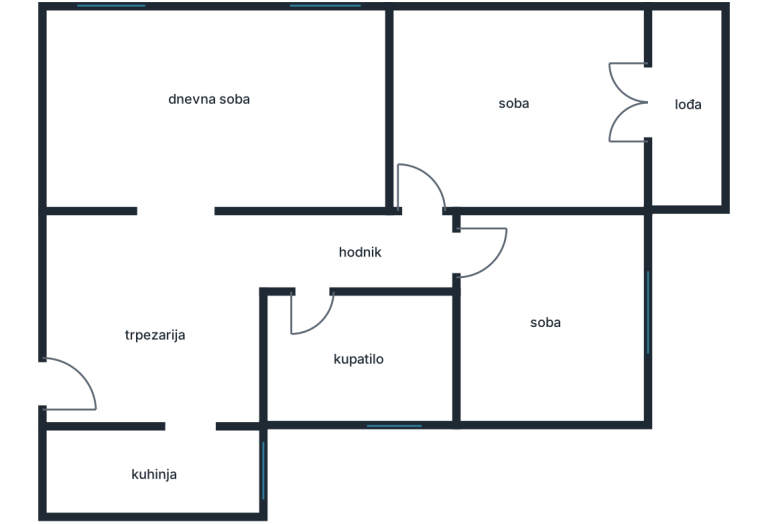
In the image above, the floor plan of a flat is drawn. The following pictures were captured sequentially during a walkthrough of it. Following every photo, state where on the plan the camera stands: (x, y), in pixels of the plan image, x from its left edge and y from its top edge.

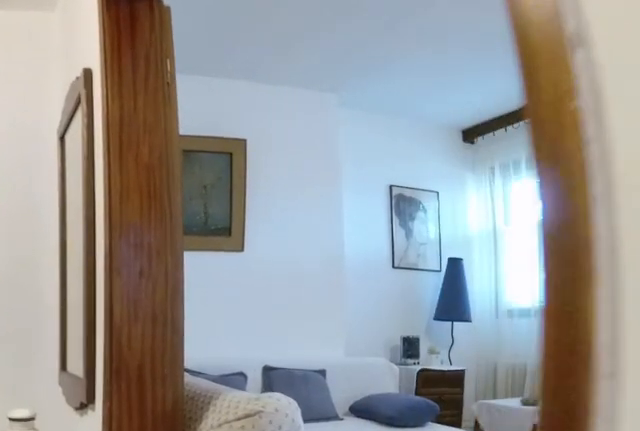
(253, 246)
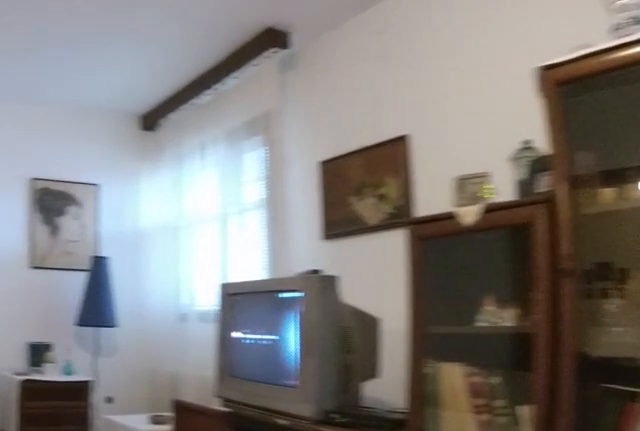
(309, 158)
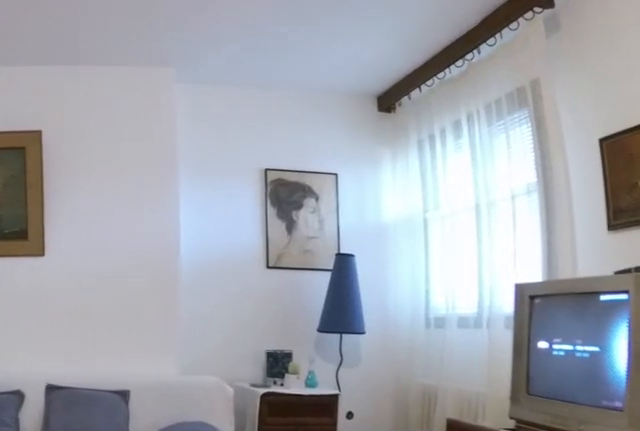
(280, 151)
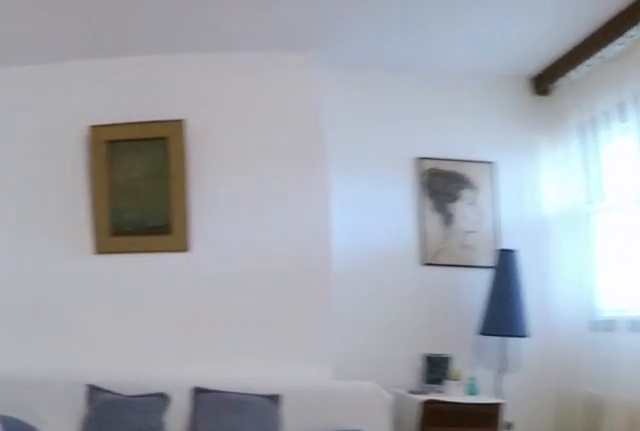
(256, 149)
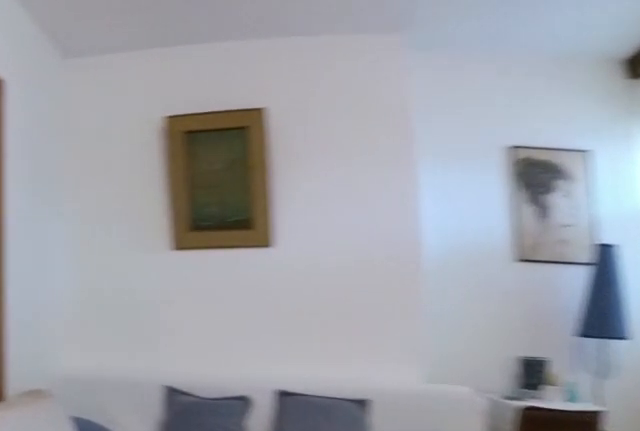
(249, 152)
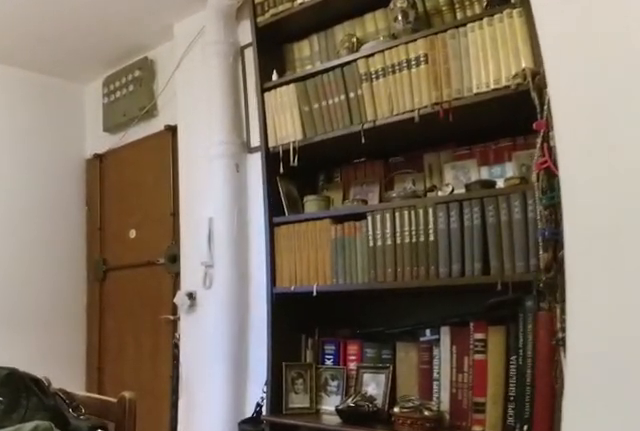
(187, 233)
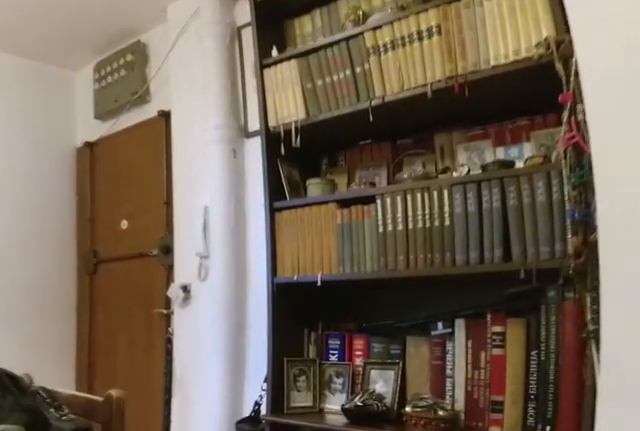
(179, 245)
